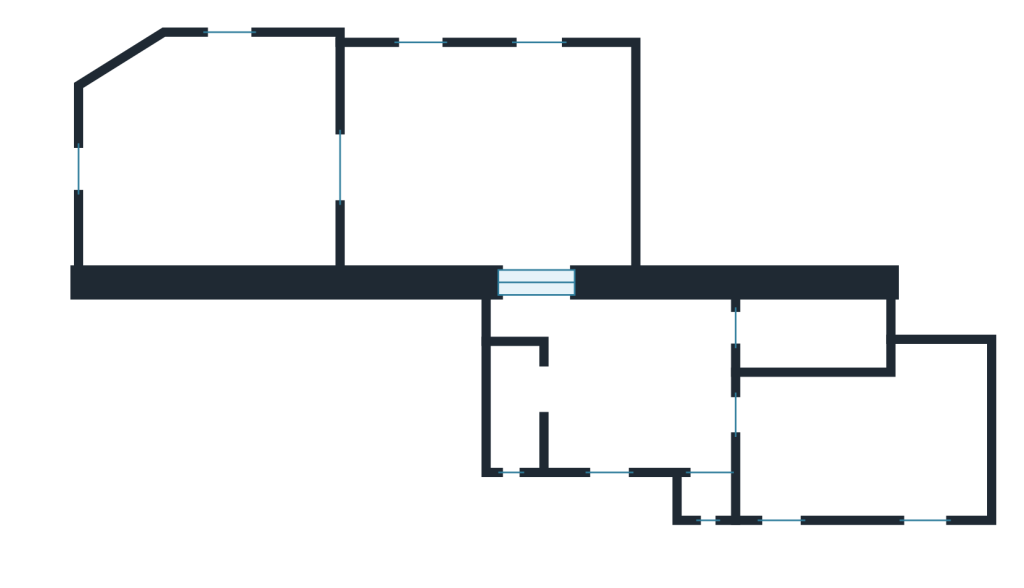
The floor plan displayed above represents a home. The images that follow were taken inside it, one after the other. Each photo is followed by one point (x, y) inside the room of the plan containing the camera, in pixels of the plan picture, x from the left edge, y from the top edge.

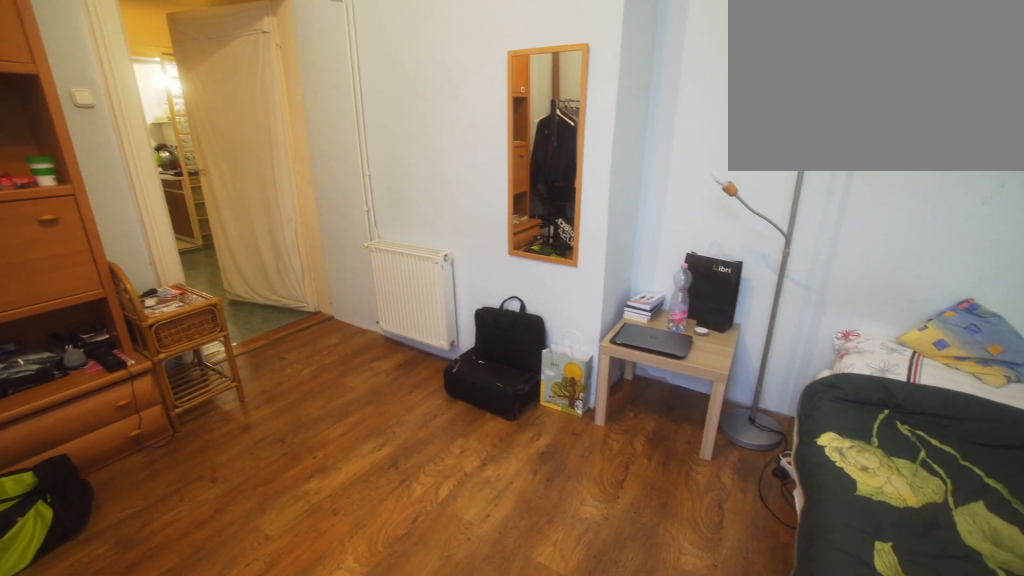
(878, 453)
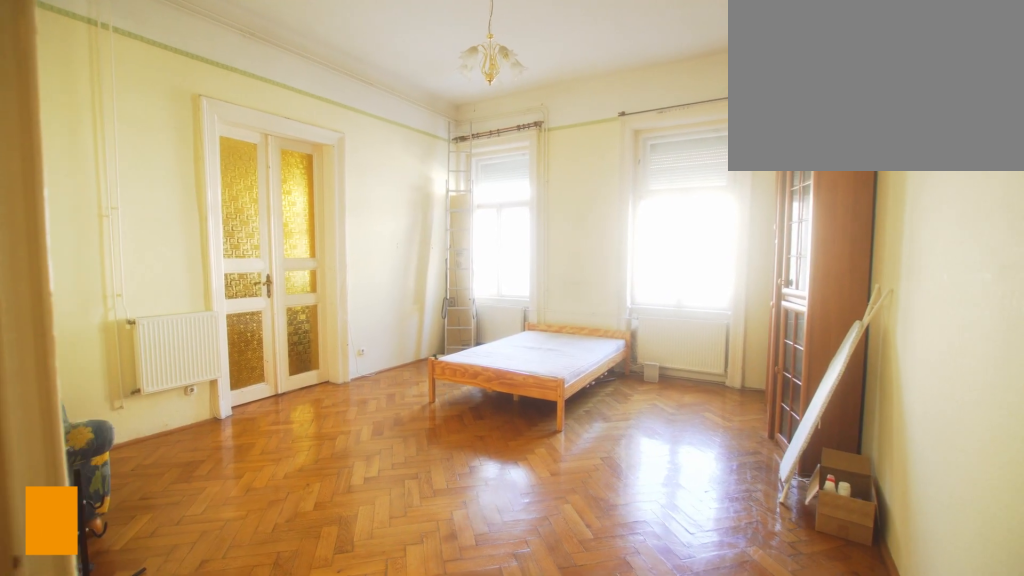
(493, 166)
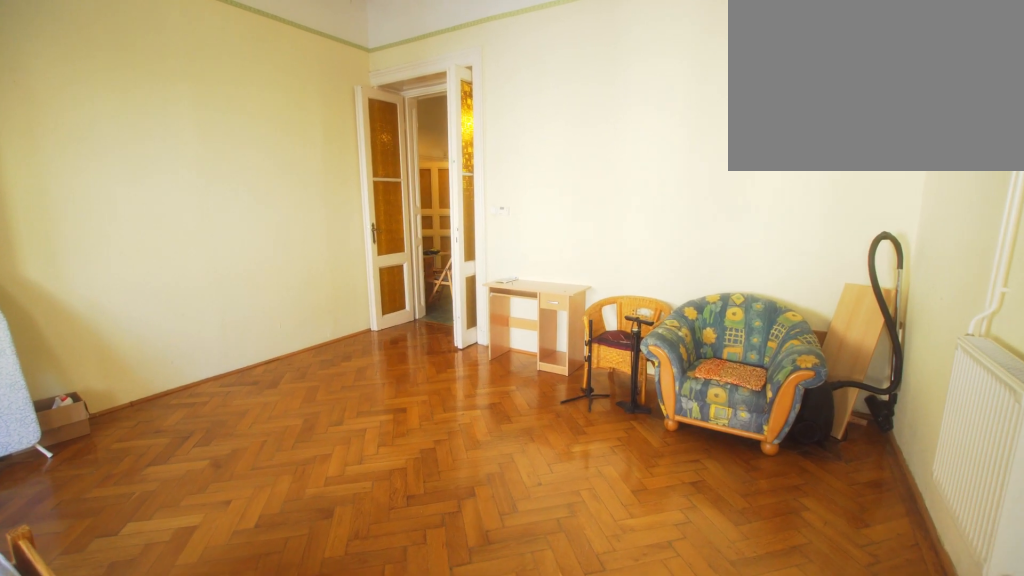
(493, 167)
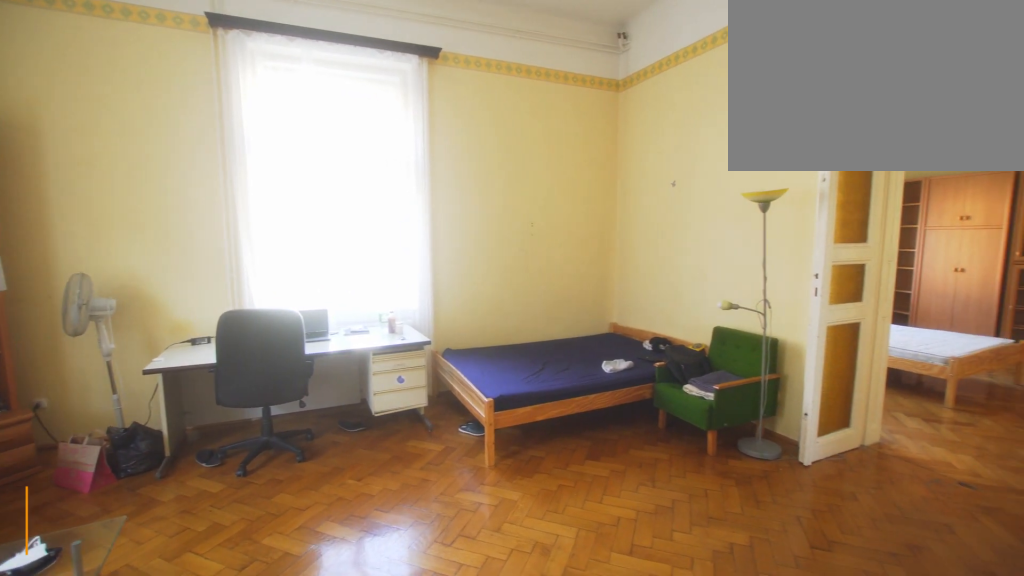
(213, 166)
